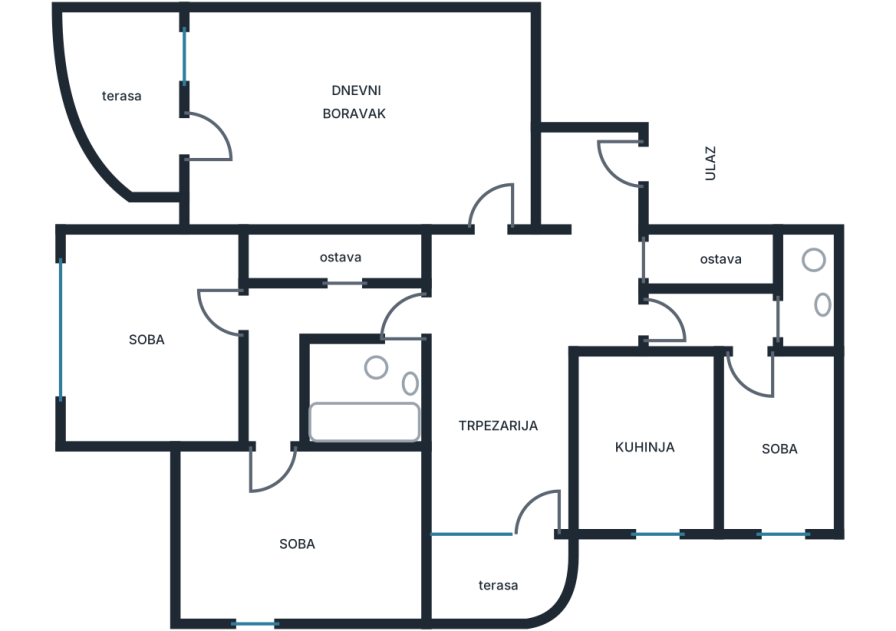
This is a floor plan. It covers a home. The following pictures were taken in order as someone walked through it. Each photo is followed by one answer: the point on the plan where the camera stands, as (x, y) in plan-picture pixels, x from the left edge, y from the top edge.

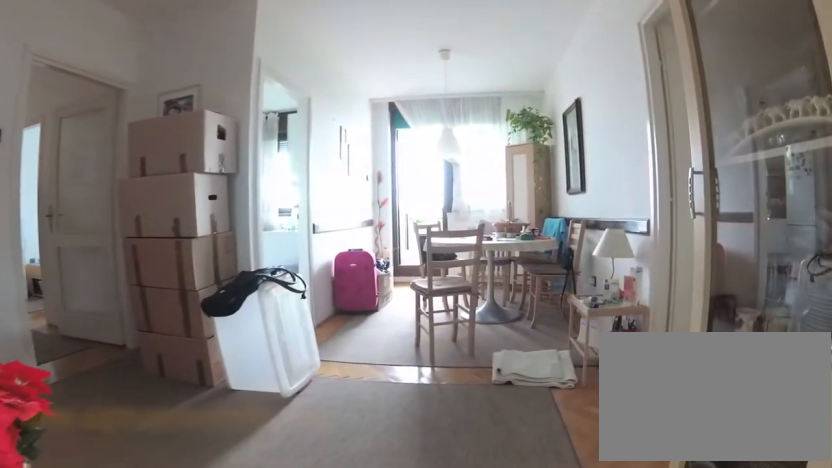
(481, 198)
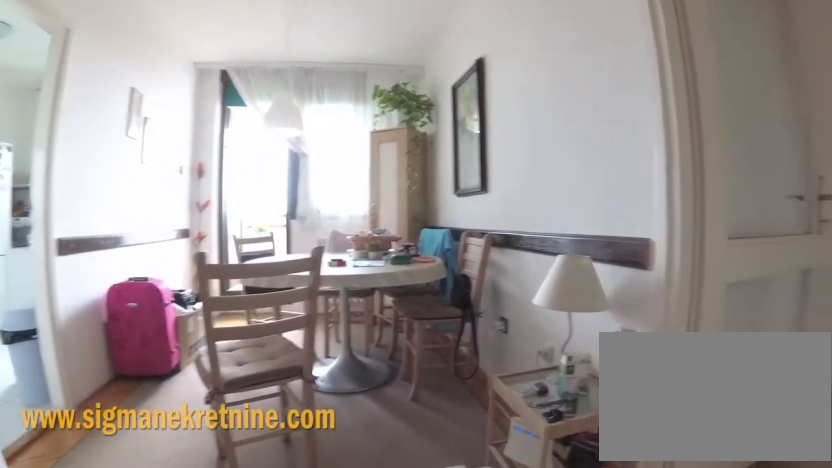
(482, 268)
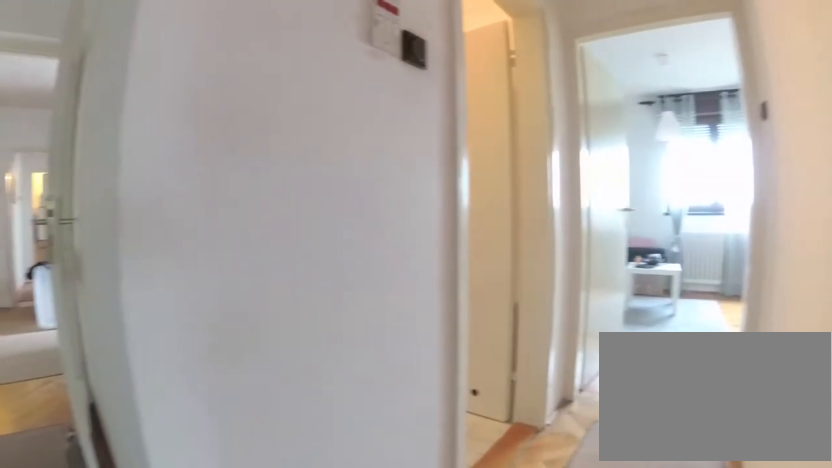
(228, 301)
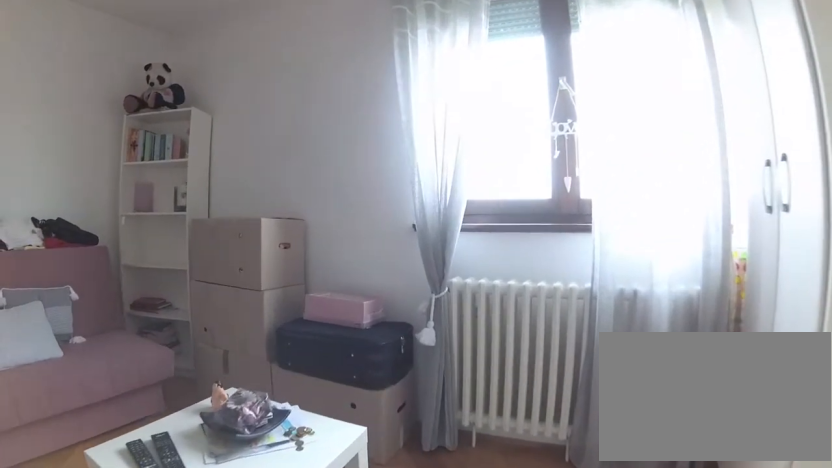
(261, 527)
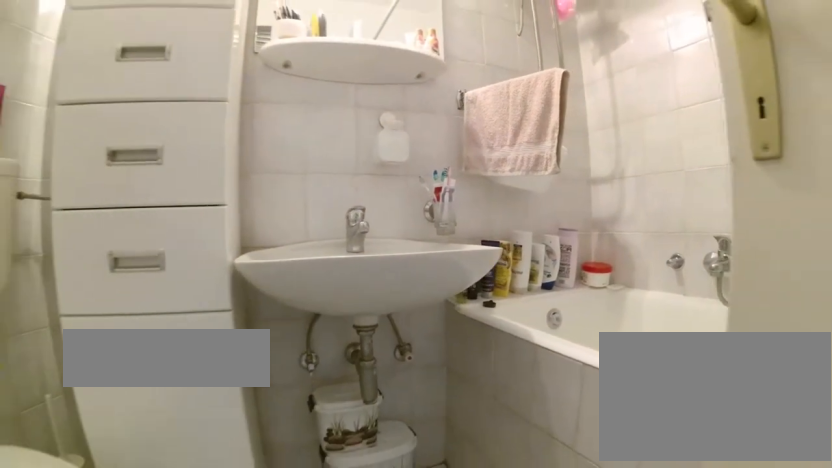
(313, 390)
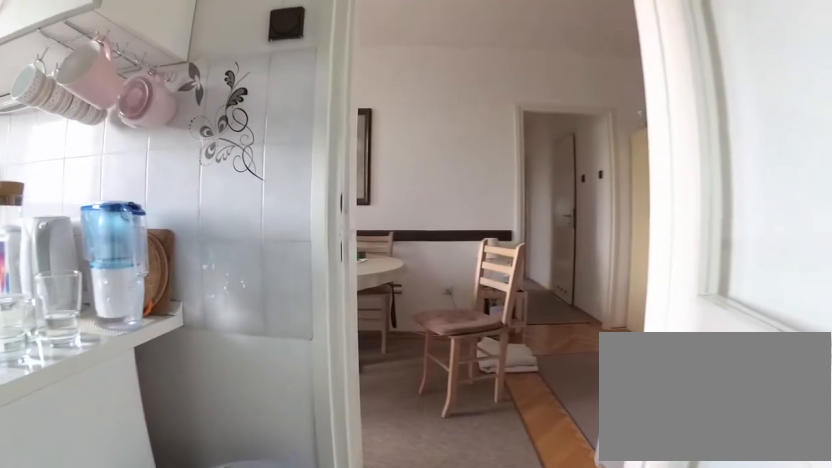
(641, 407)
